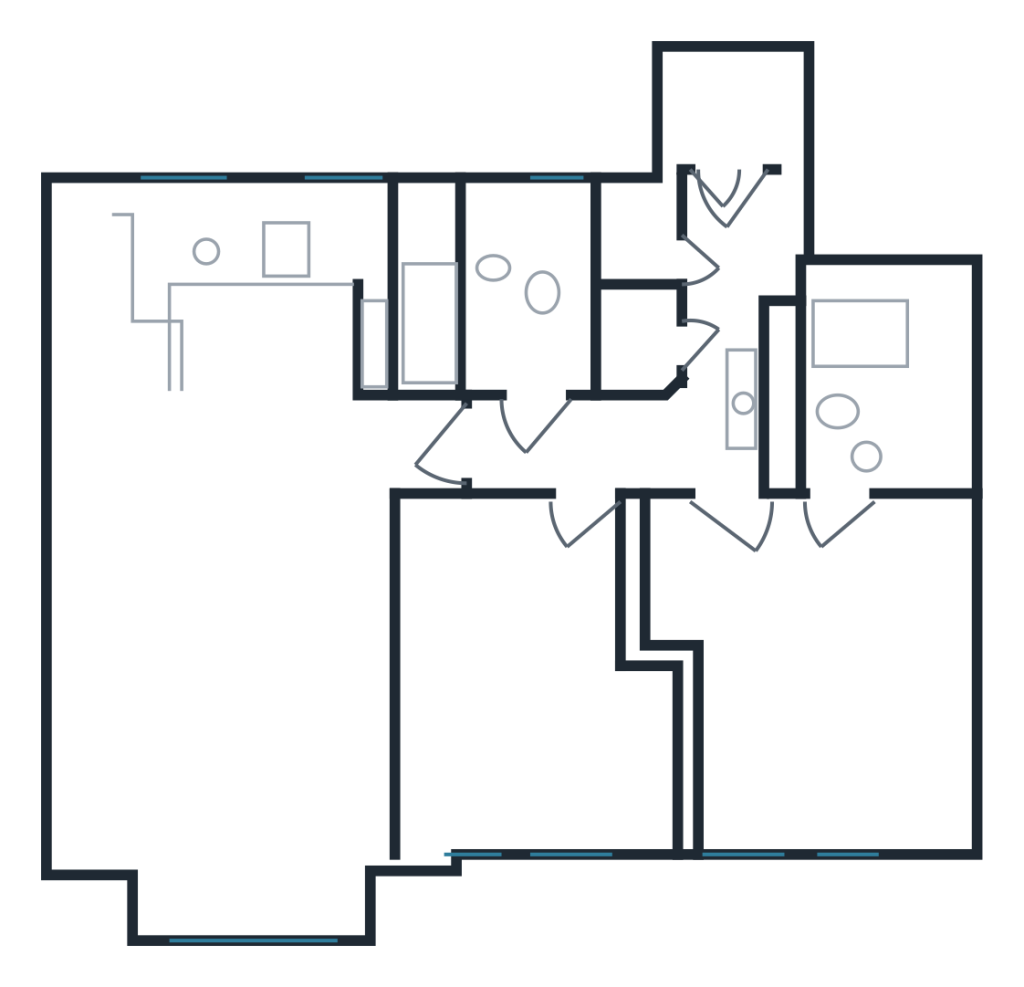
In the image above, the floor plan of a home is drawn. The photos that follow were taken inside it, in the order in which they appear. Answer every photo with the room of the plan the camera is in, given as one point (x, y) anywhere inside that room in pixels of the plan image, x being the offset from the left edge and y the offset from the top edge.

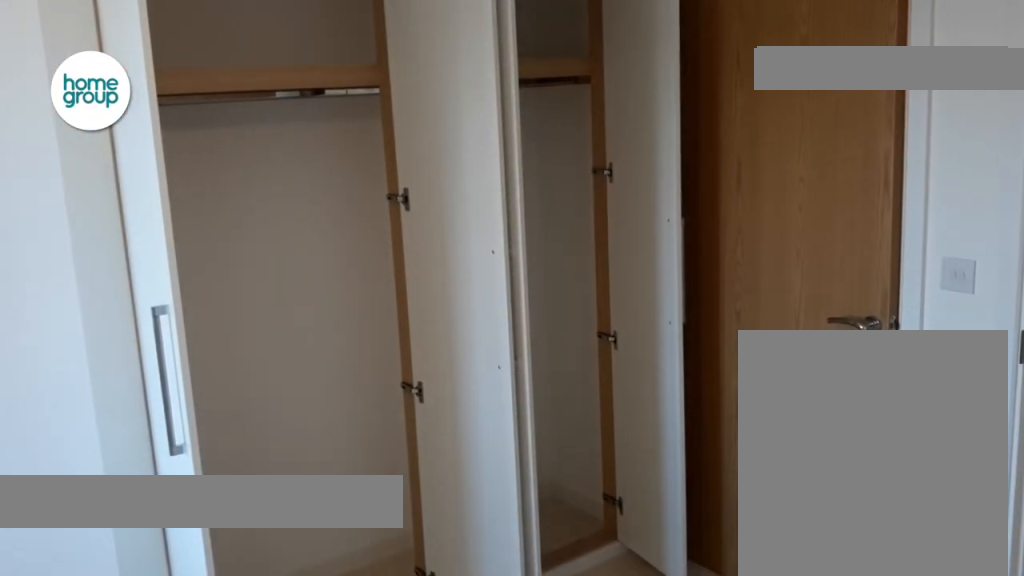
(806, 655)
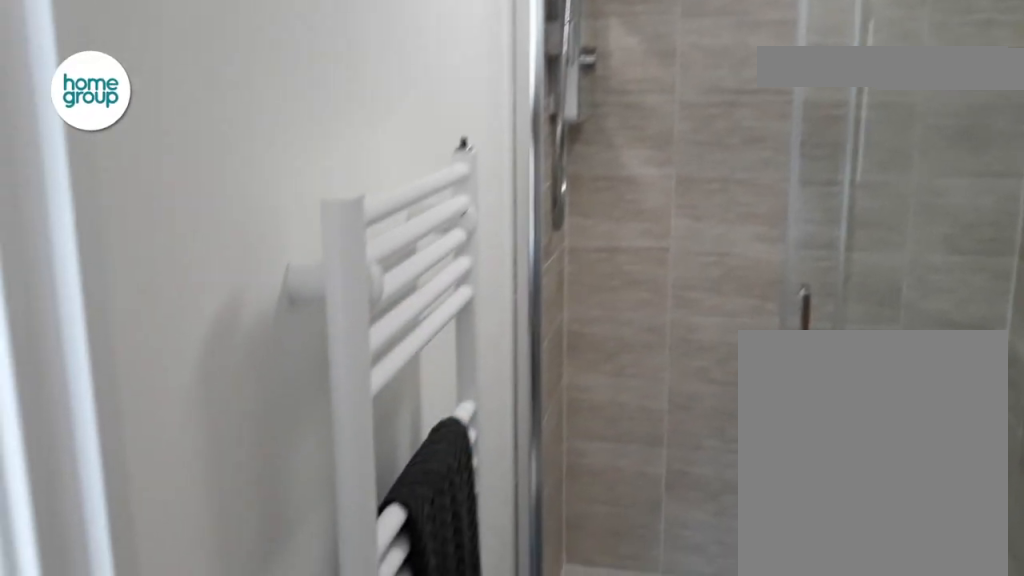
(874, 404)
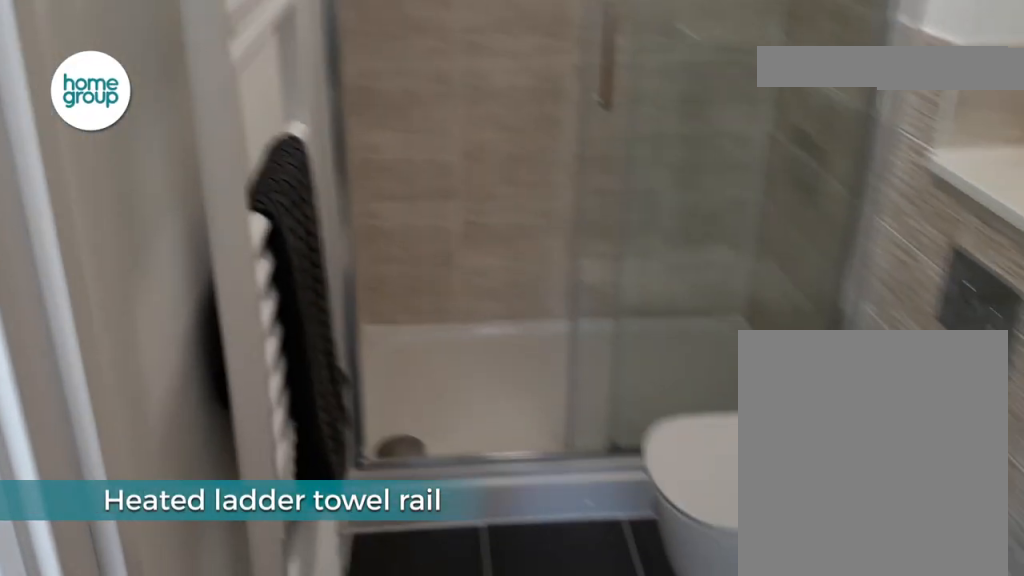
(874, 404)
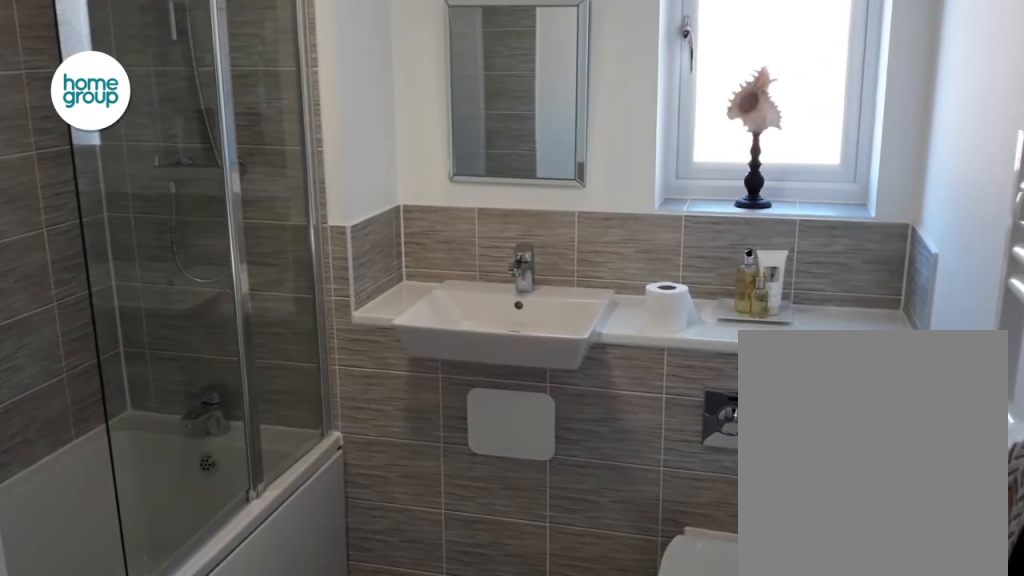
(499, 304)
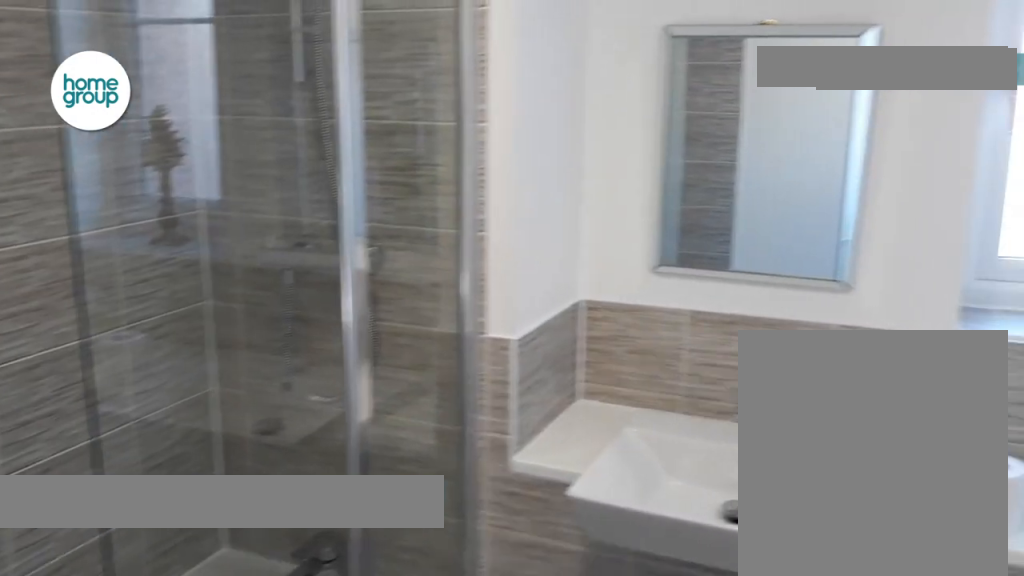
(499, 304)
